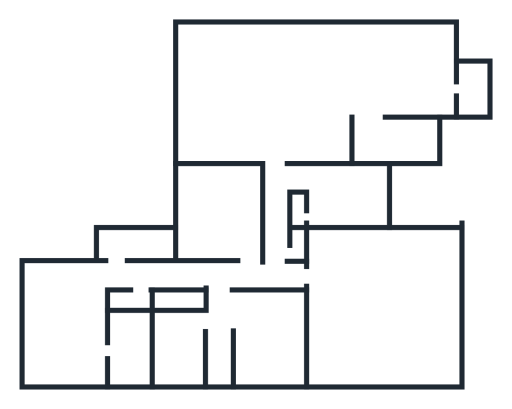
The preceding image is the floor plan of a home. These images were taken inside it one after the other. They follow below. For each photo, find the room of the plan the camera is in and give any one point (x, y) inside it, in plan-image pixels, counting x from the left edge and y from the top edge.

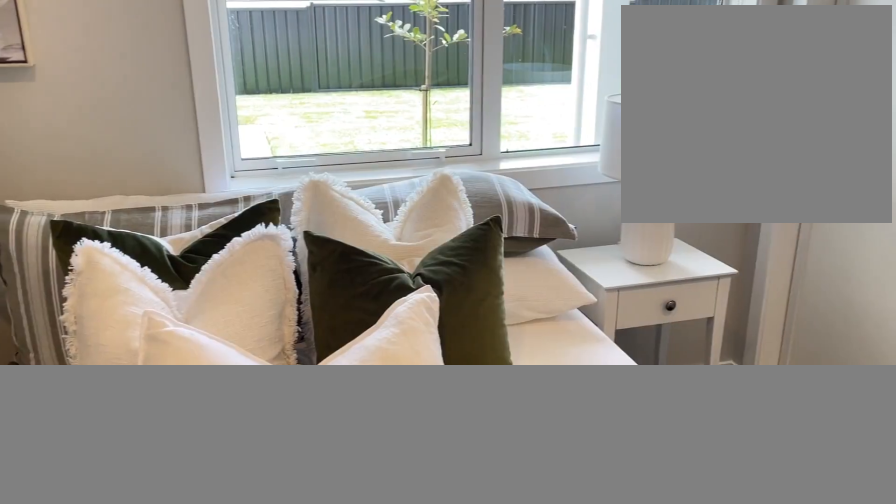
(220, 212)
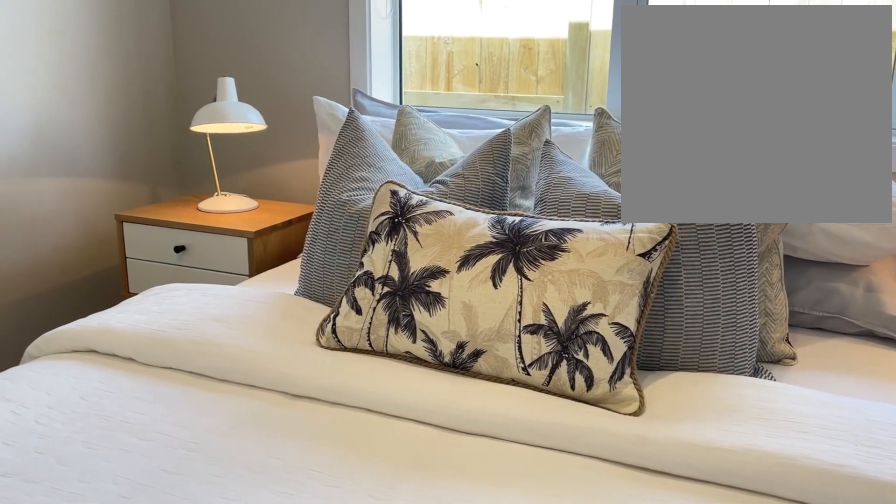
(269, 339)
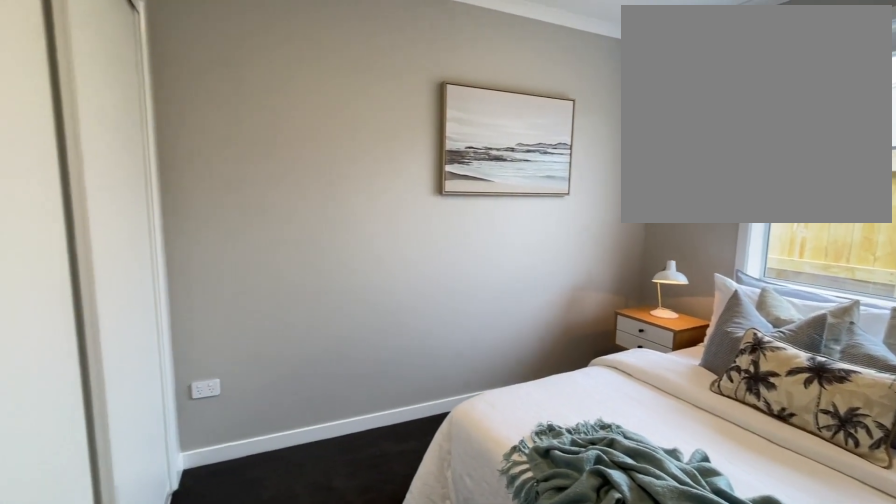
(269, 339)
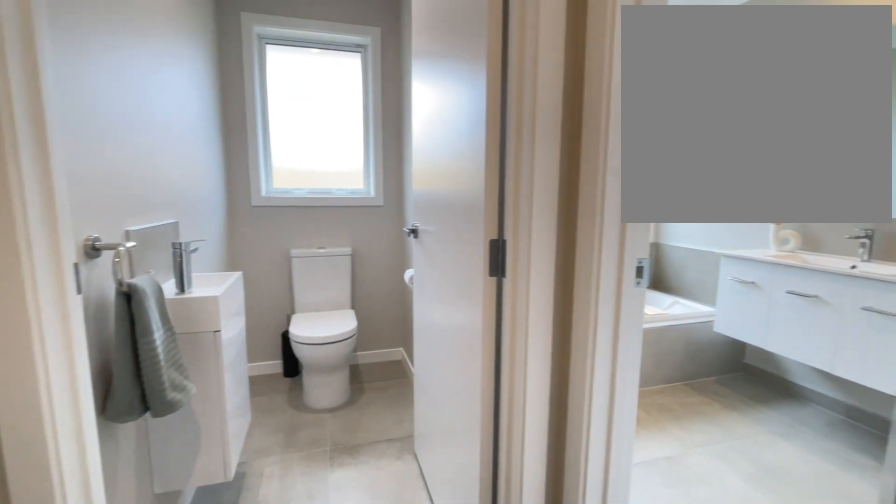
(220, 359)
